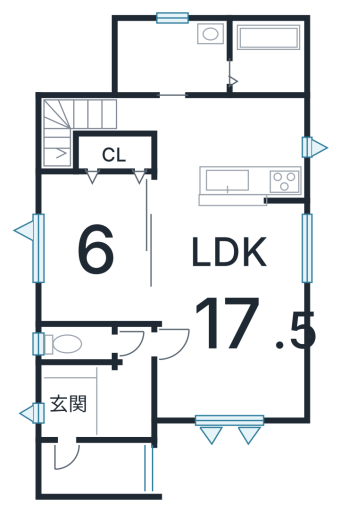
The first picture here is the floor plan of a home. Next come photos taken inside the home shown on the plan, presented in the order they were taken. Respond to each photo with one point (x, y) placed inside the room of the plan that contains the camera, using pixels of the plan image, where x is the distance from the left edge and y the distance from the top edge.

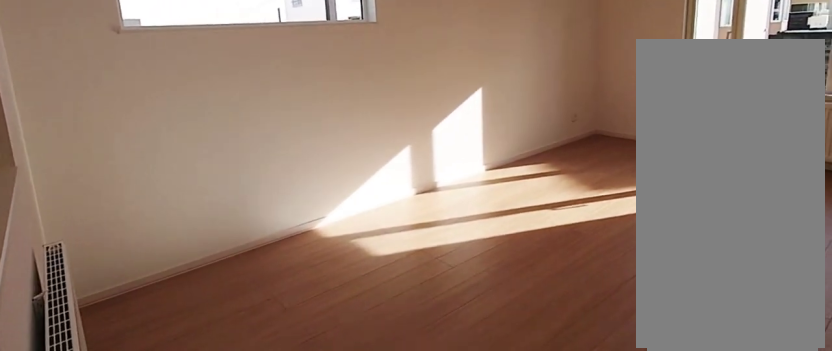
(225, 321)
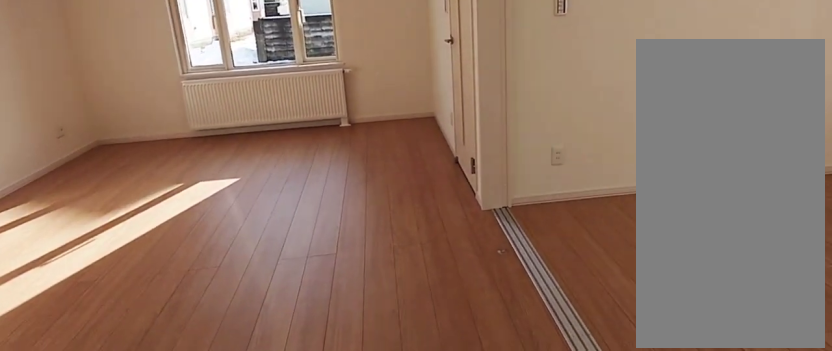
(225, 321)
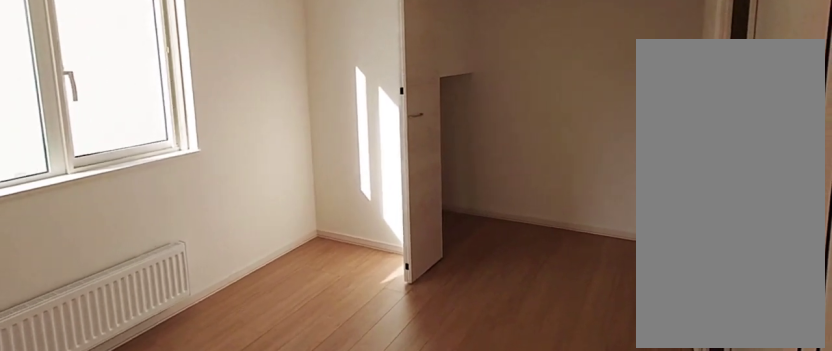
(95, 248)
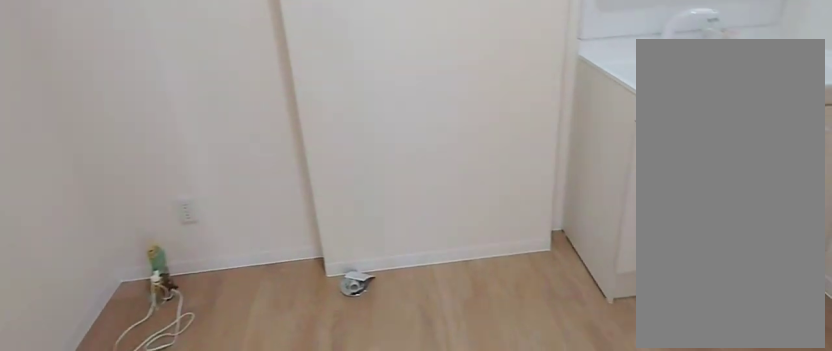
(168, 64)
